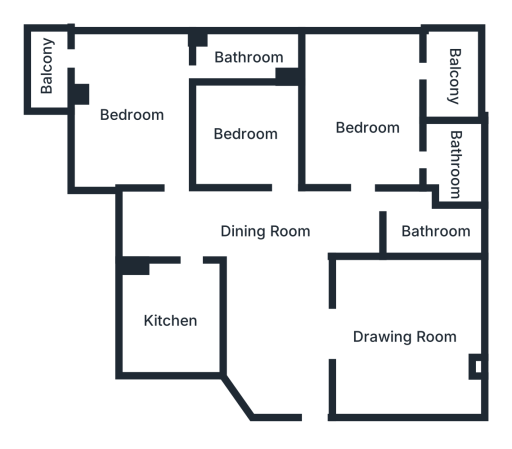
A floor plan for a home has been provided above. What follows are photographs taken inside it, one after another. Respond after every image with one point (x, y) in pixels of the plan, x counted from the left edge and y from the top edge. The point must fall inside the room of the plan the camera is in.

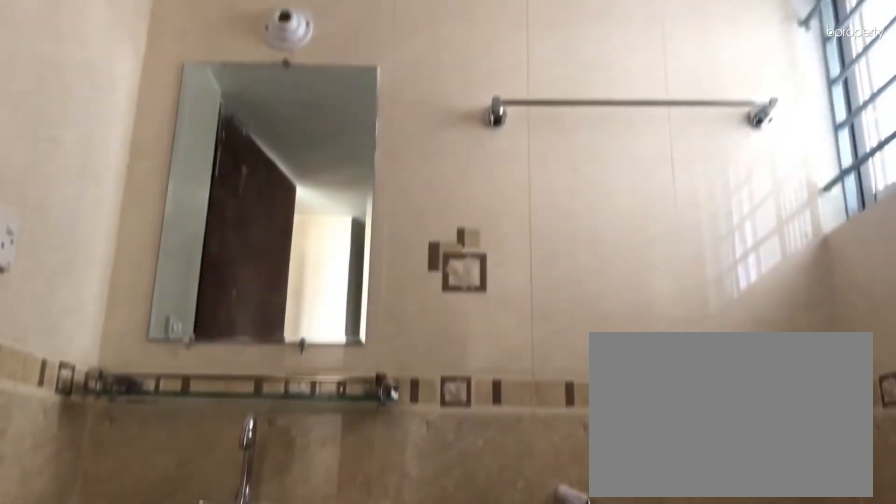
(457, 161)
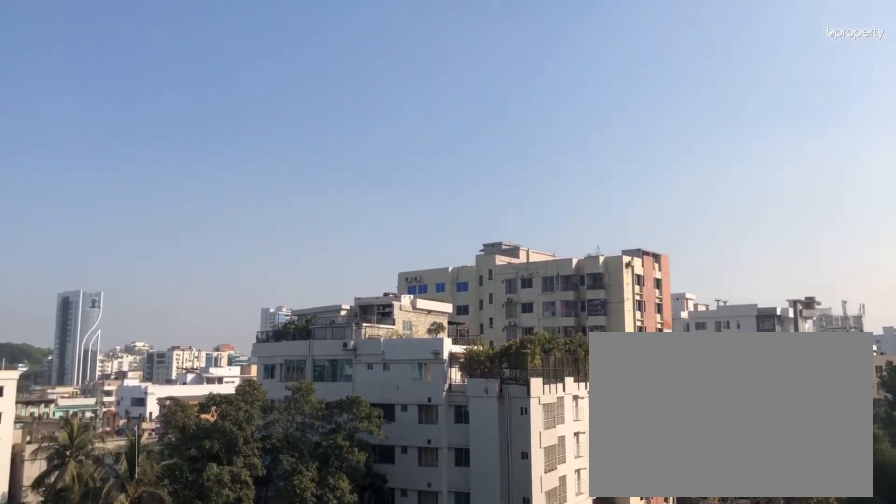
(454, 76)
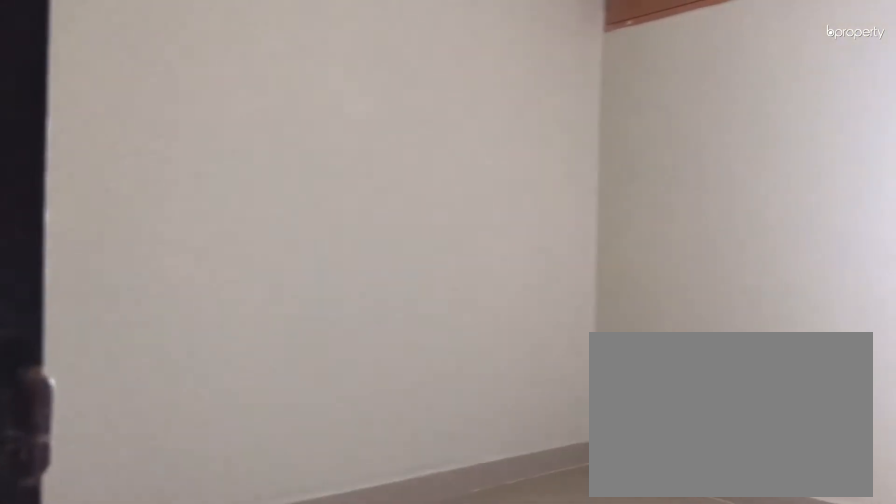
(245, 132)
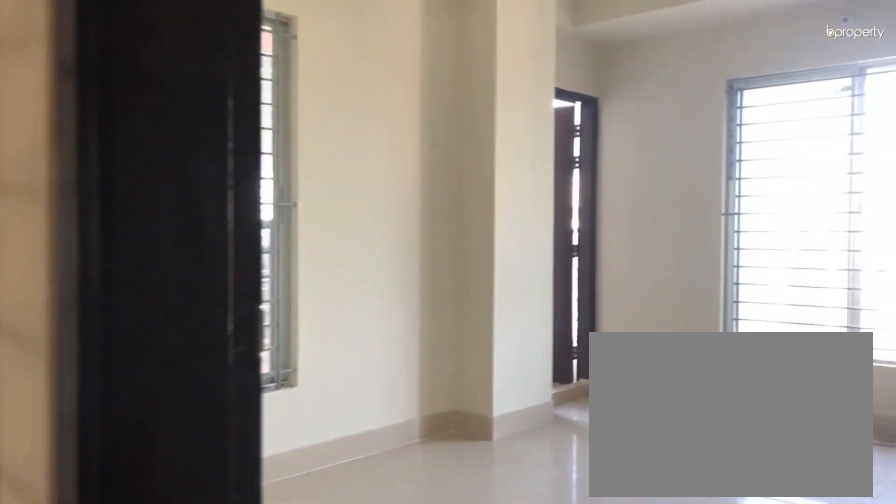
(133, 115)
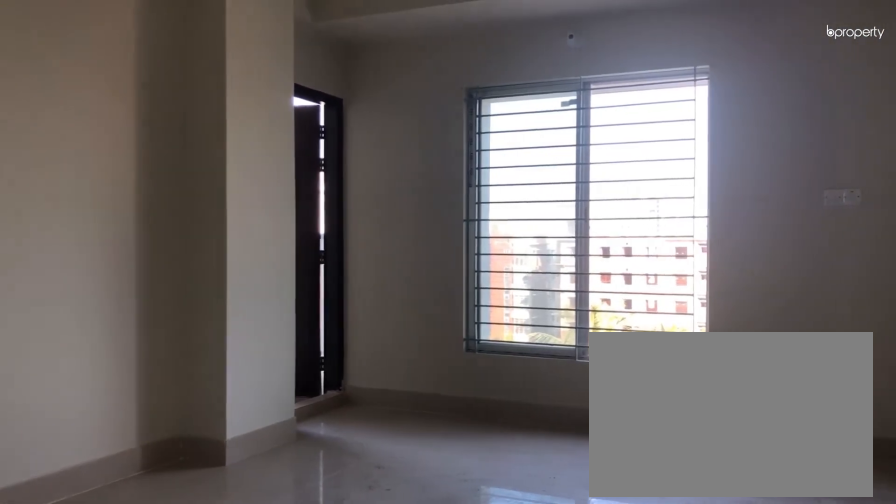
(133, 115)
